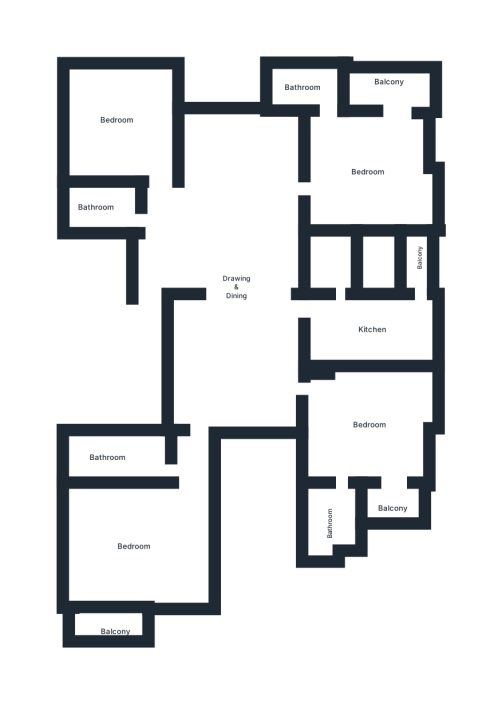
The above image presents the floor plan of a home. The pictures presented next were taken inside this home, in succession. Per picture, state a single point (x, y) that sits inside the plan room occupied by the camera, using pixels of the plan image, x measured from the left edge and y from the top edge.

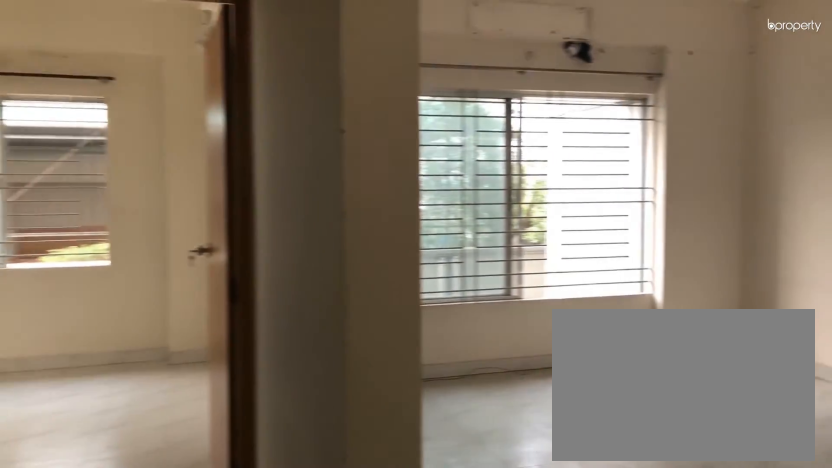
(234, 245)
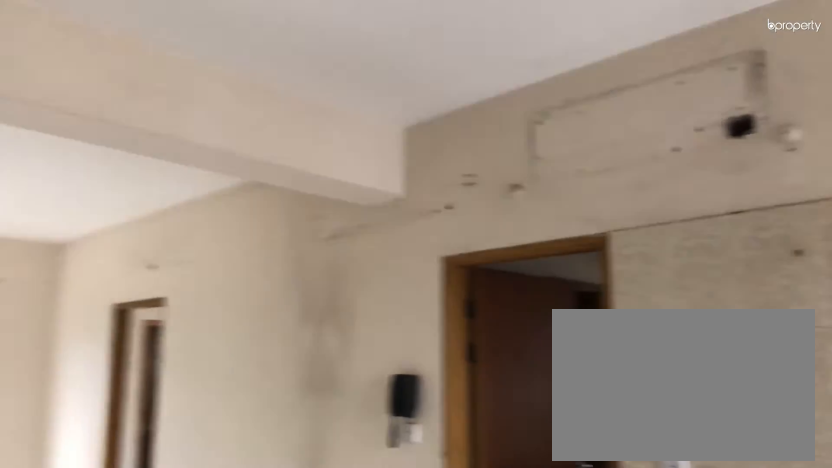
(235, 245)
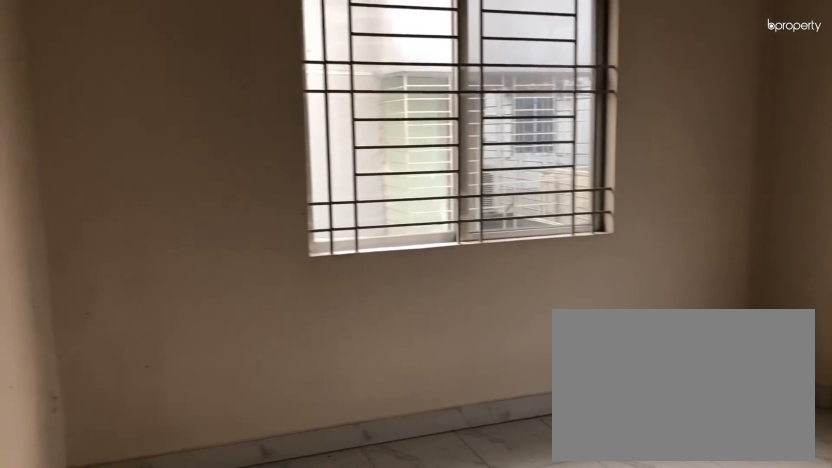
(125, 125)
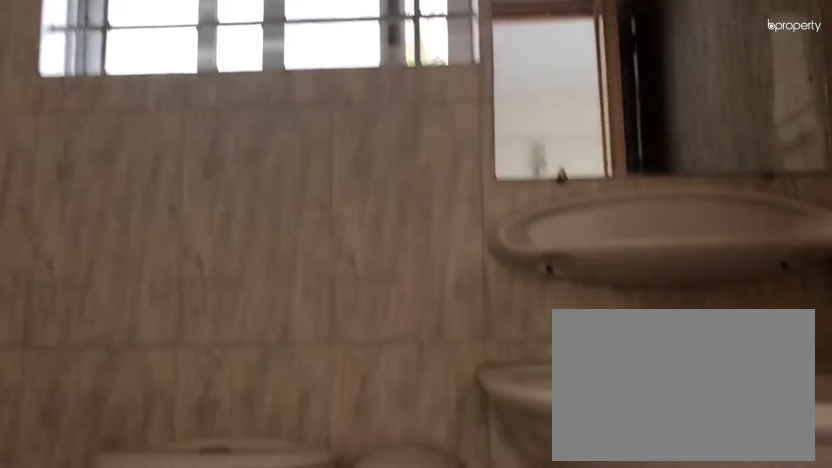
(309, 90)
